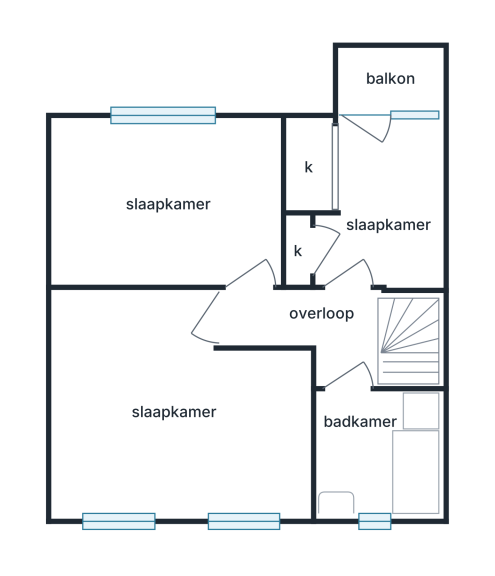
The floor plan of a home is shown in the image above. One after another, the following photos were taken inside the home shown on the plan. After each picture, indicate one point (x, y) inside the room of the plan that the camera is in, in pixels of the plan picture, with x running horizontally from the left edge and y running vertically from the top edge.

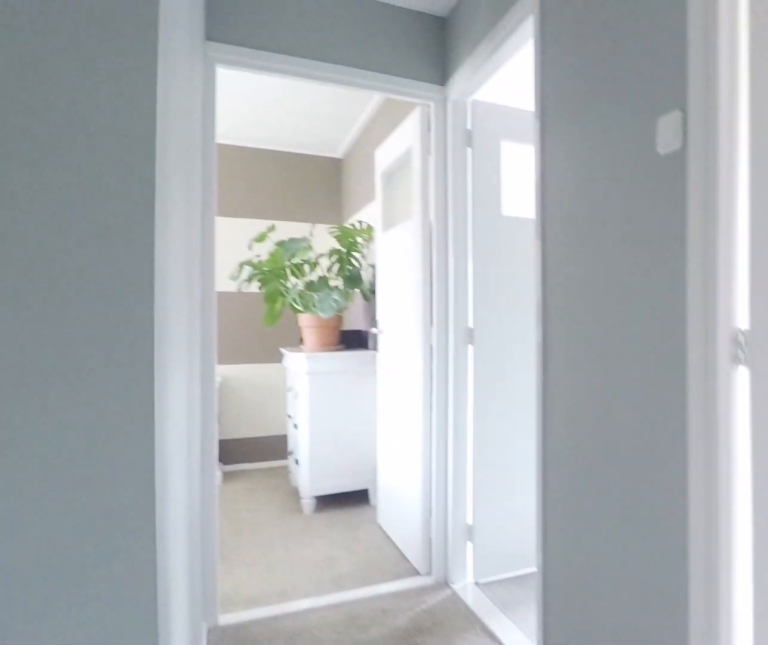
(328, 330)
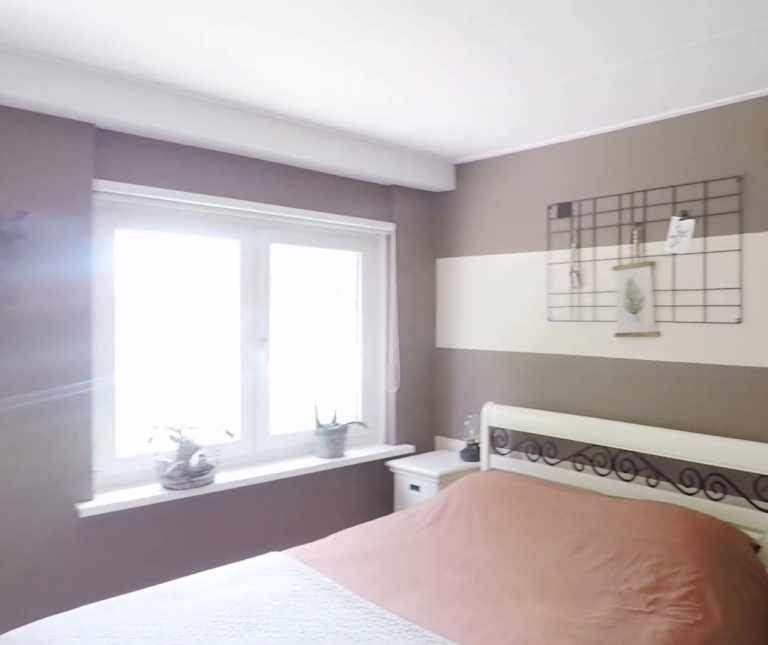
(253, 436)
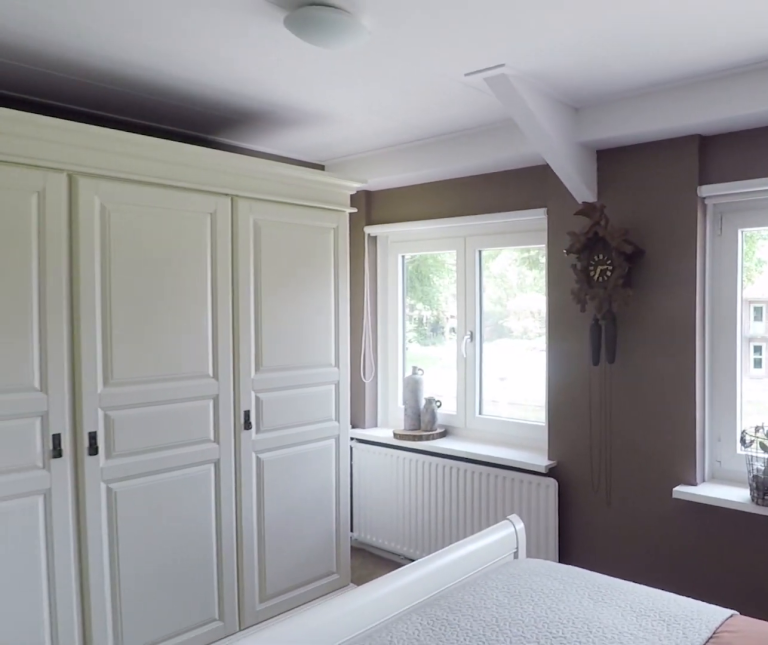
(253, 436)
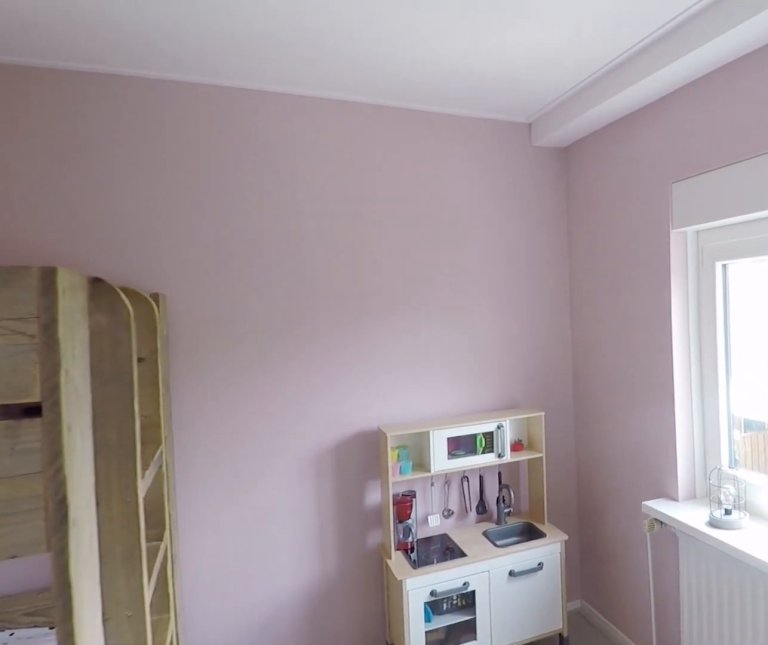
(273, 208)
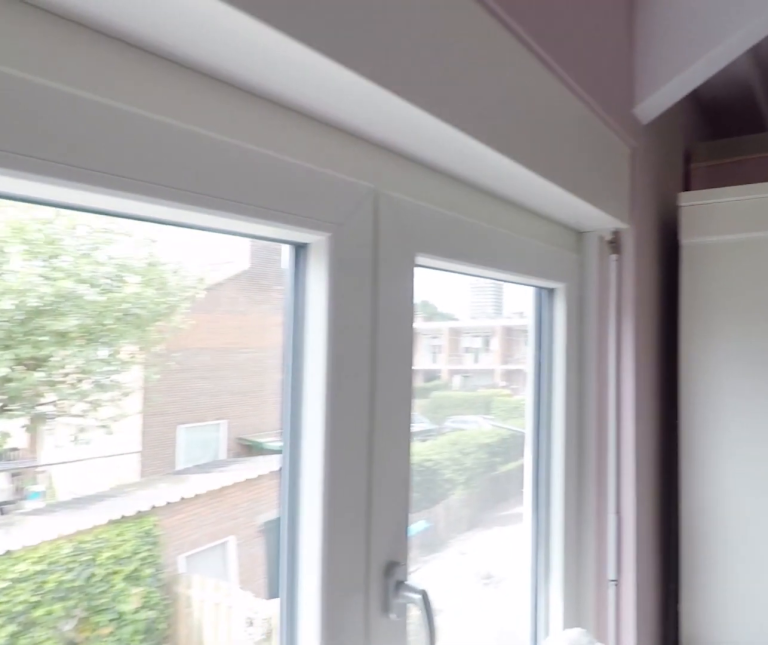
(273, 208)
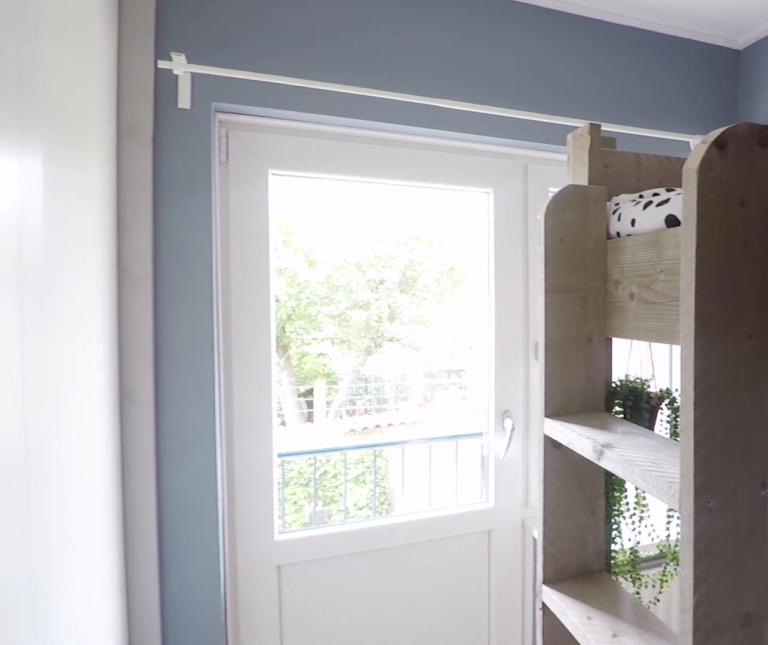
(383, 209)
